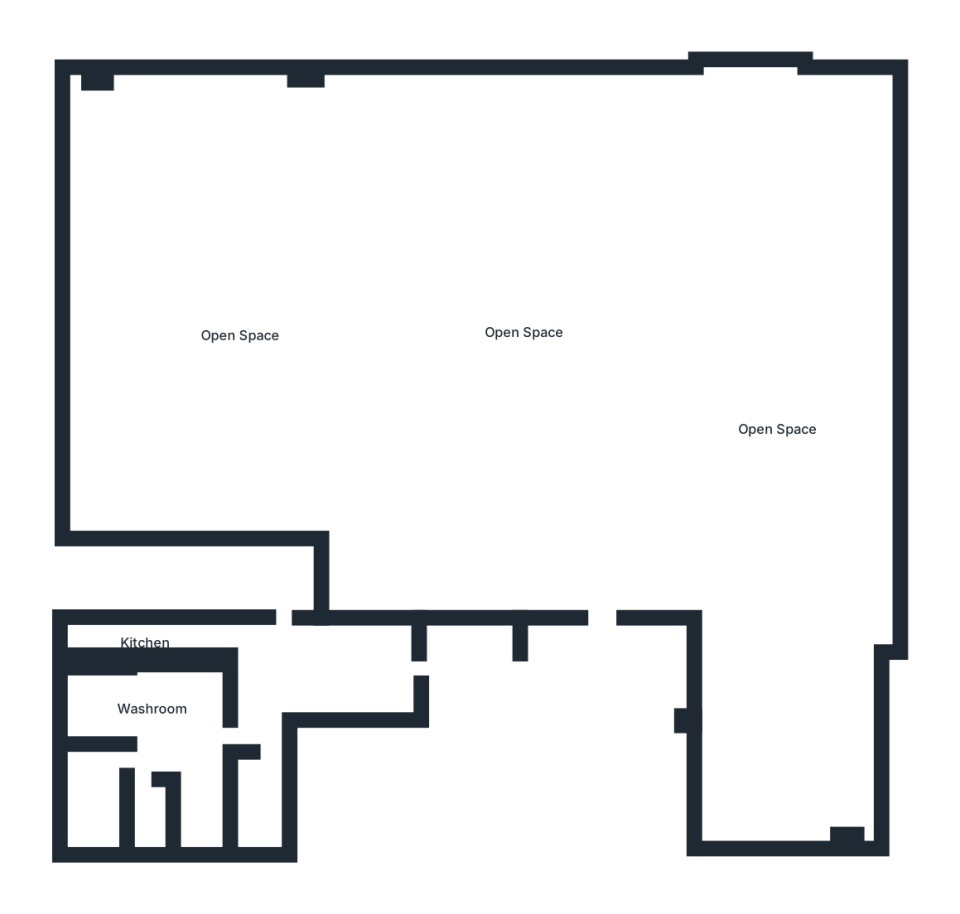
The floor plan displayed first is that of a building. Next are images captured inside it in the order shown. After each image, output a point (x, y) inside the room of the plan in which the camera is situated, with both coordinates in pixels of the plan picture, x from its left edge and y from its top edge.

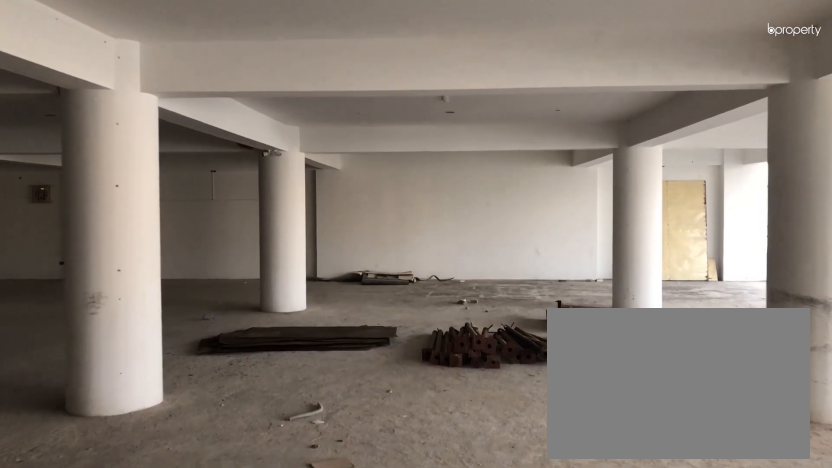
(601, 563)
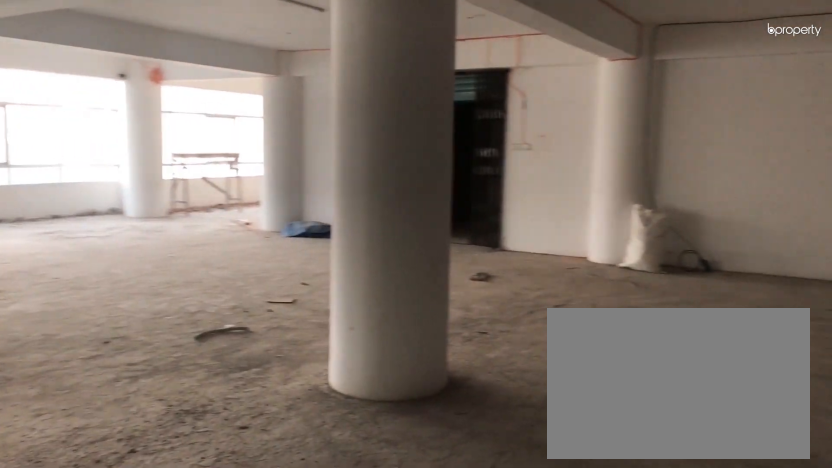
(527, 328)
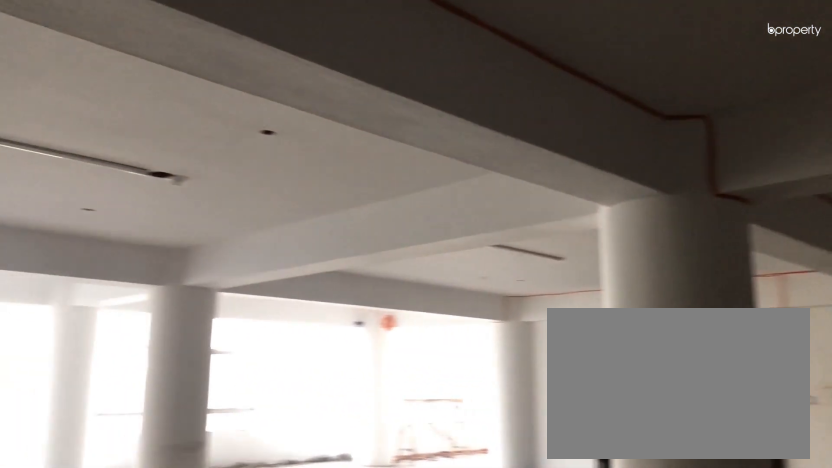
(527, 328)
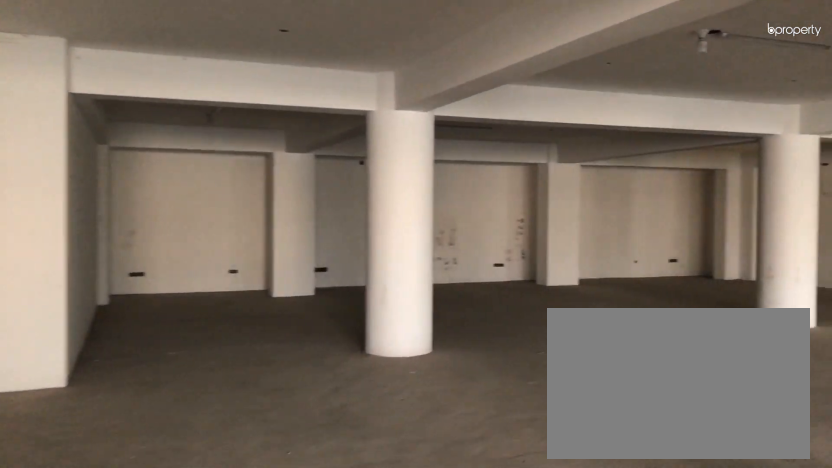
(240, 335)
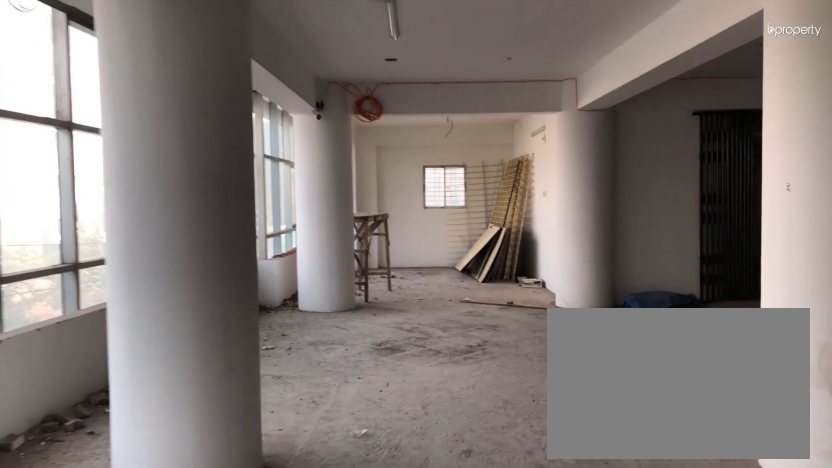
(782, 427)
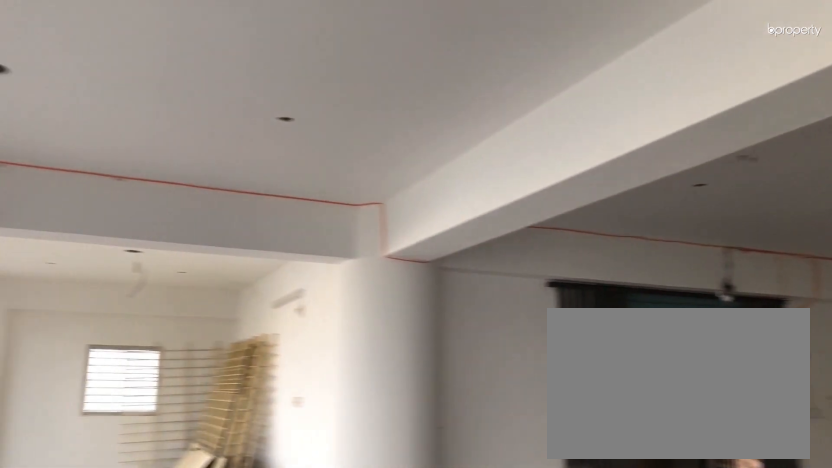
(782, 427)
